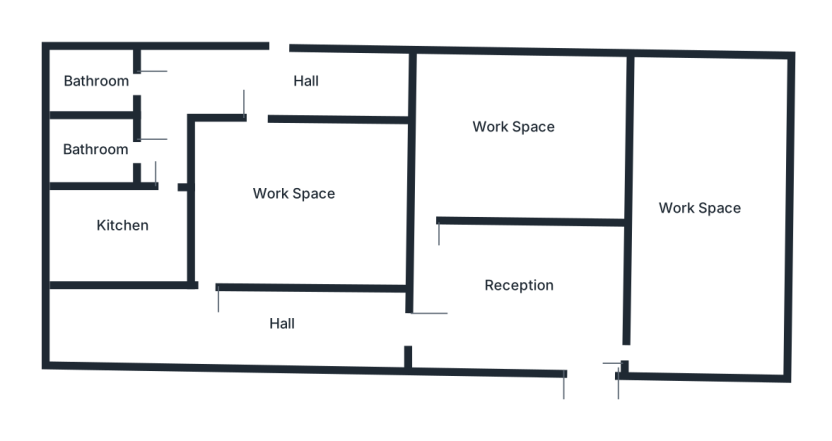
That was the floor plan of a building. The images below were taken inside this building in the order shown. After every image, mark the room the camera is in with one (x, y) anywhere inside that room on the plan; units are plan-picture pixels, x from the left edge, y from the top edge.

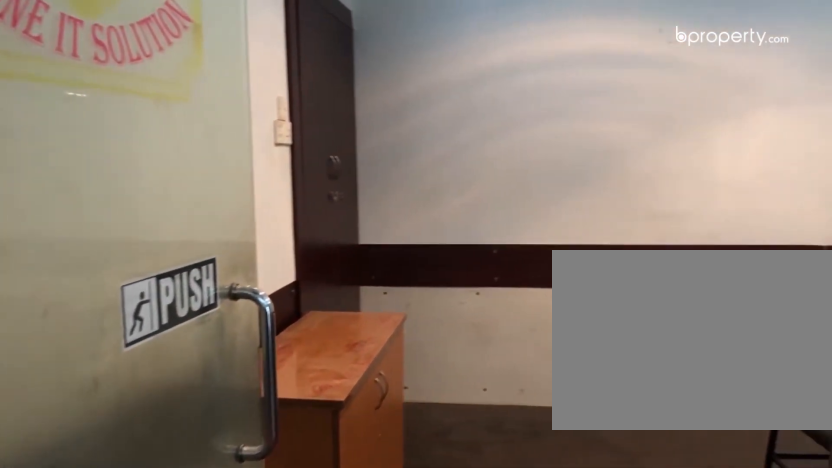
(505, 143)
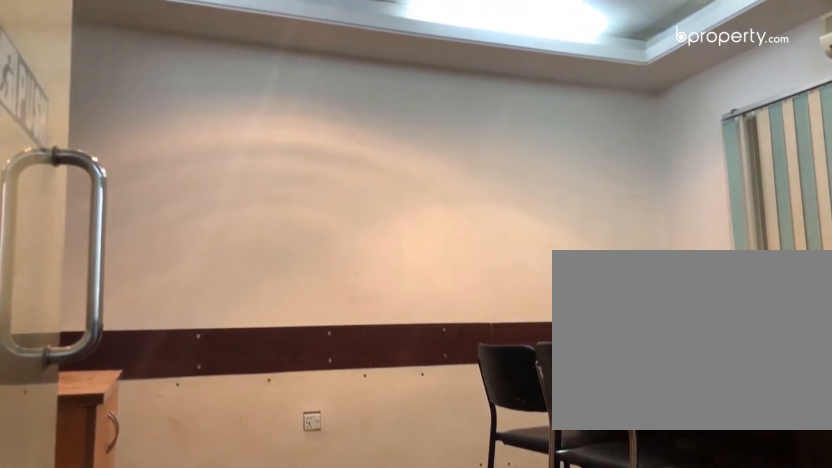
(505, 143)
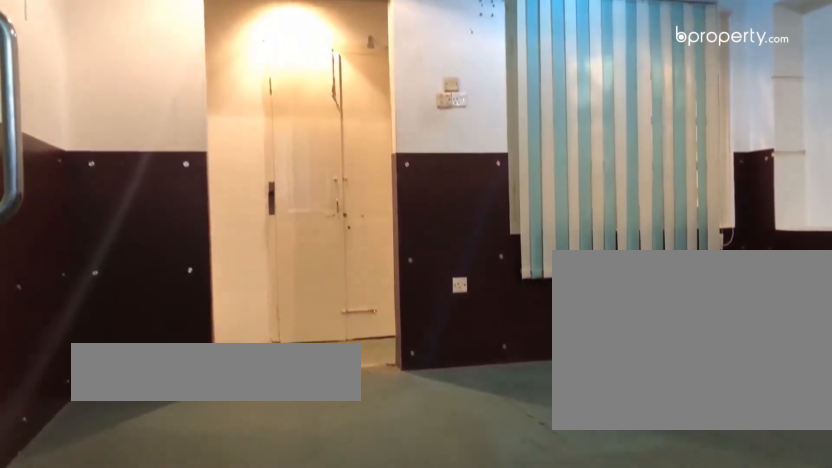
(284, 217)
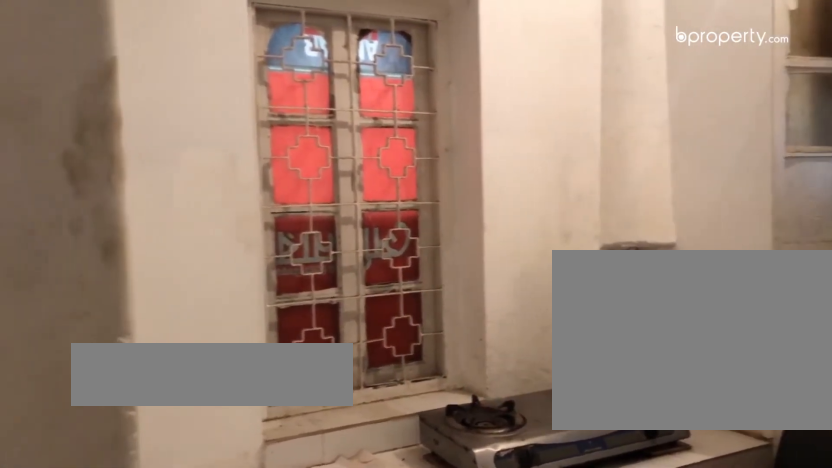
(126, 228)
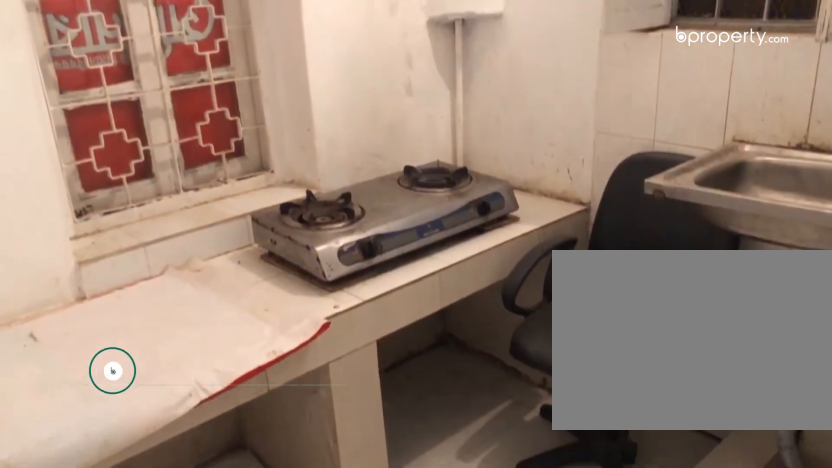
(126, 228)
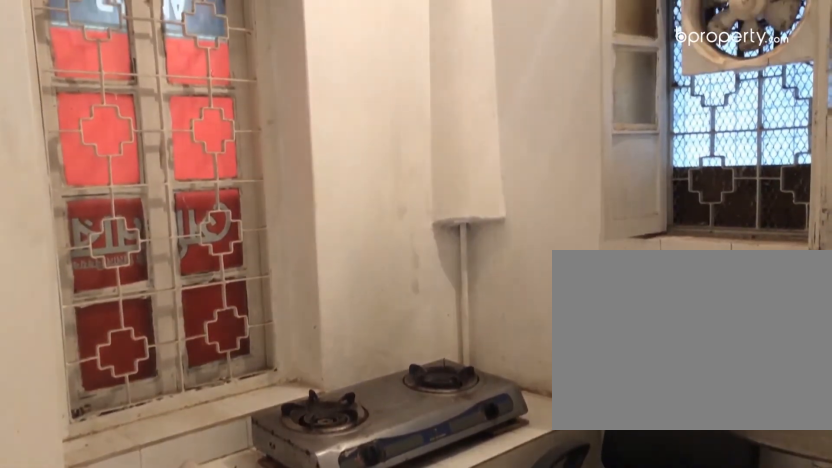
(126, 228)
